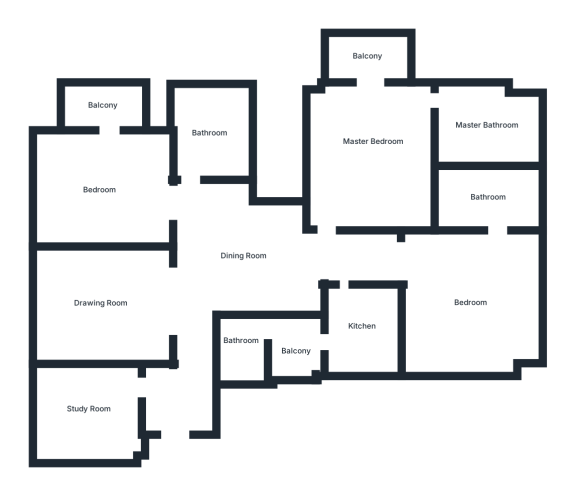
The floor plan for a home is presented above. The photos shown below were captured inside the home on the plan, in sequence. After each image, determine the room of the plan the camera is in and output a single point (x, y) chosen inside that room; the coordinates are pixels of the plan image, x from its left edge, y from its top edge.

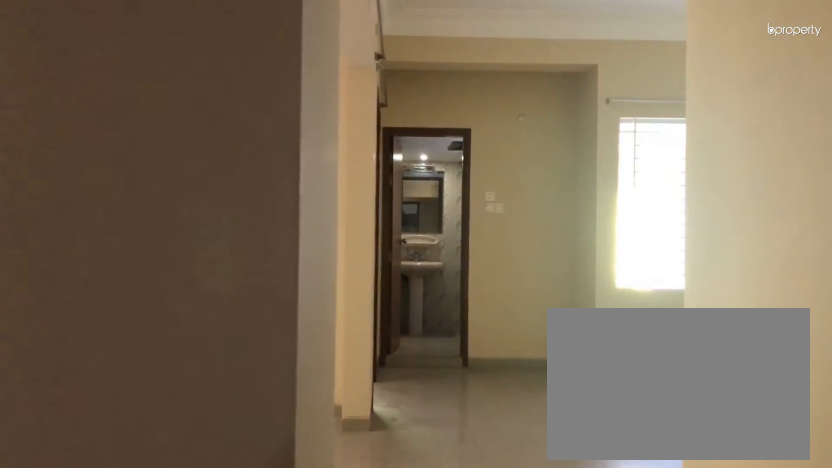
(185, 393)
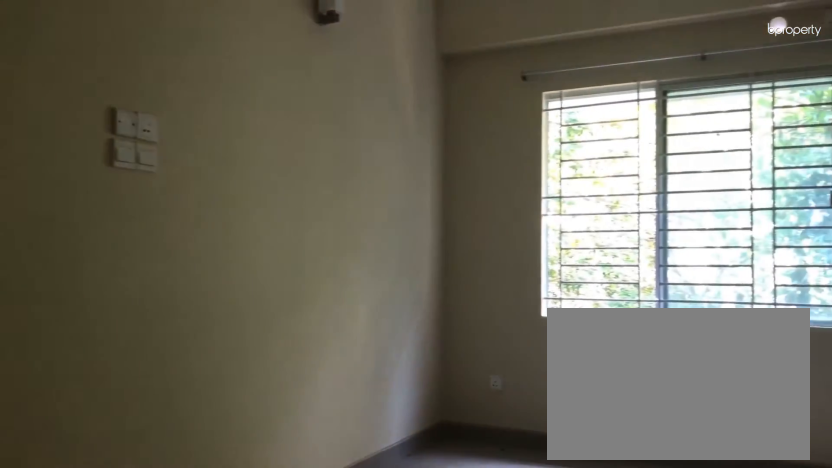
(102, 303)
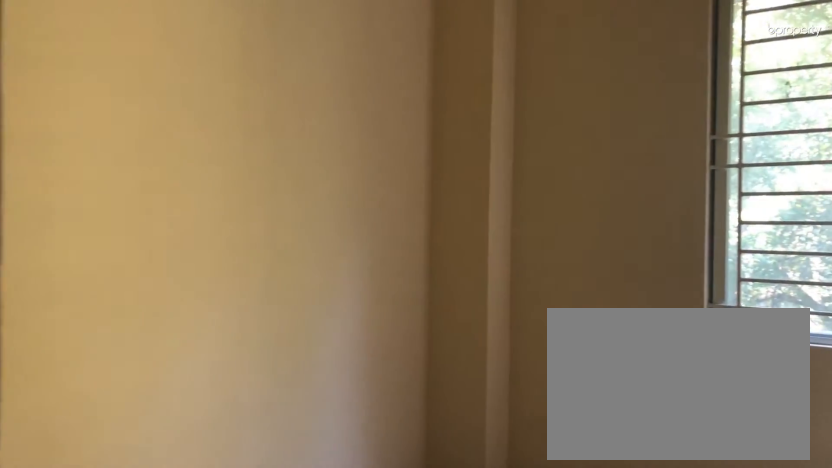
(88, 408)
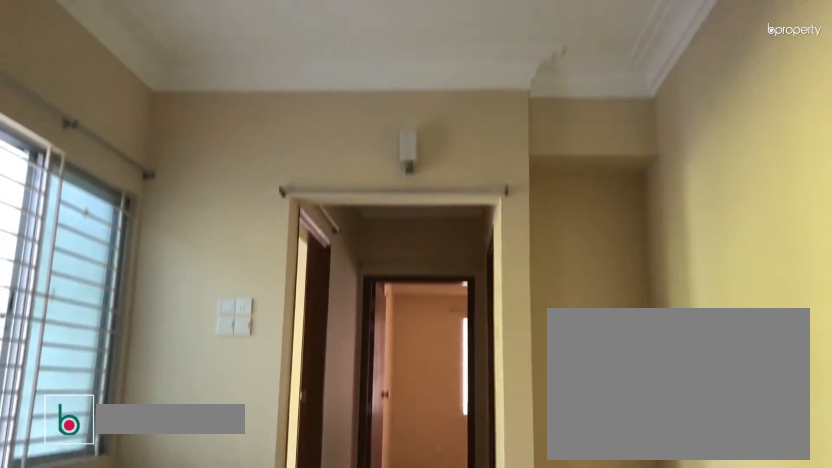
(243, 255)
